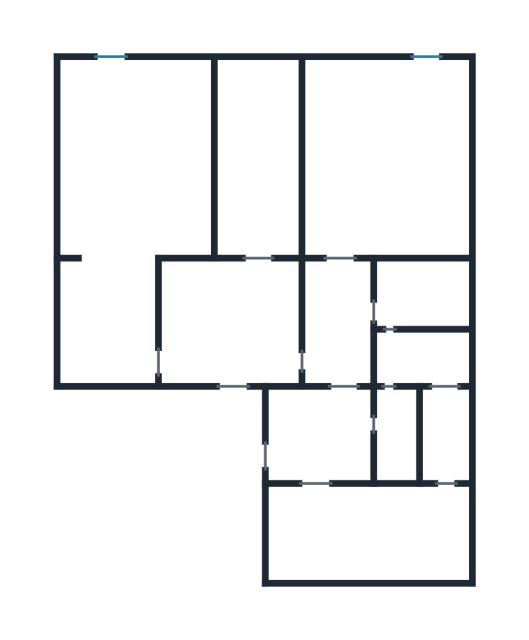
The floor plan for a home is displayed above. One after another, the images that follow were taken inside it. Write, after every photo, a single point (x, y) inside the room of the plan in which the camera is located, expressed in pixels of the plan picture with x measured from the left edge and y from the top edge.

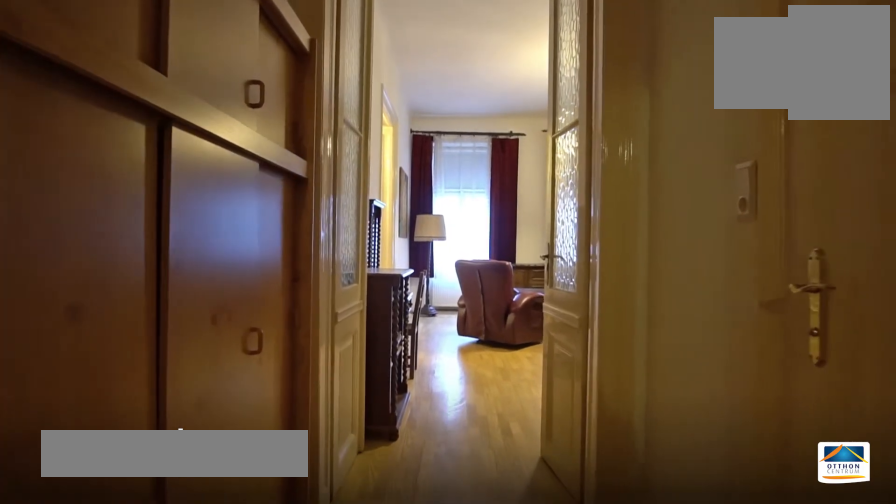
(340, 323)
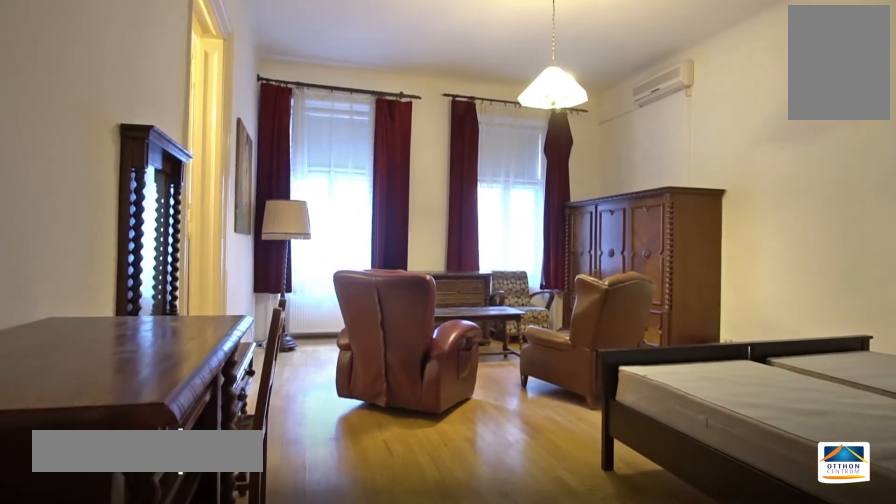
(396, 166)
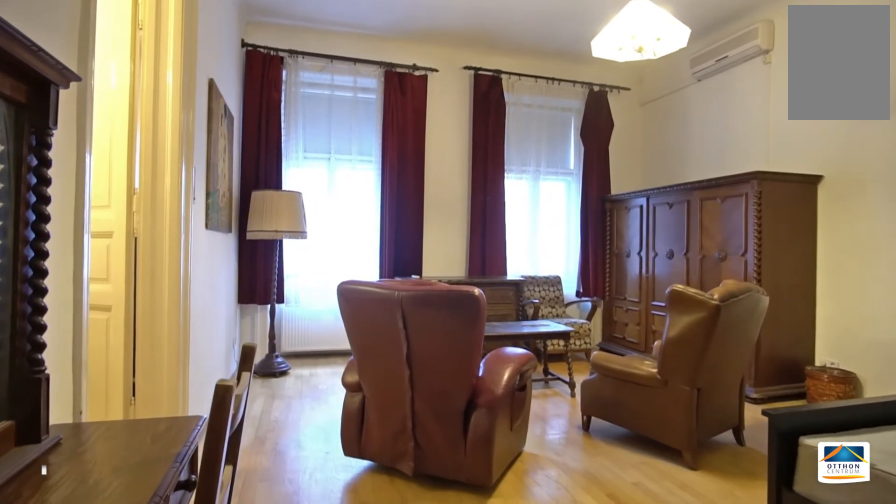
(396, 166)
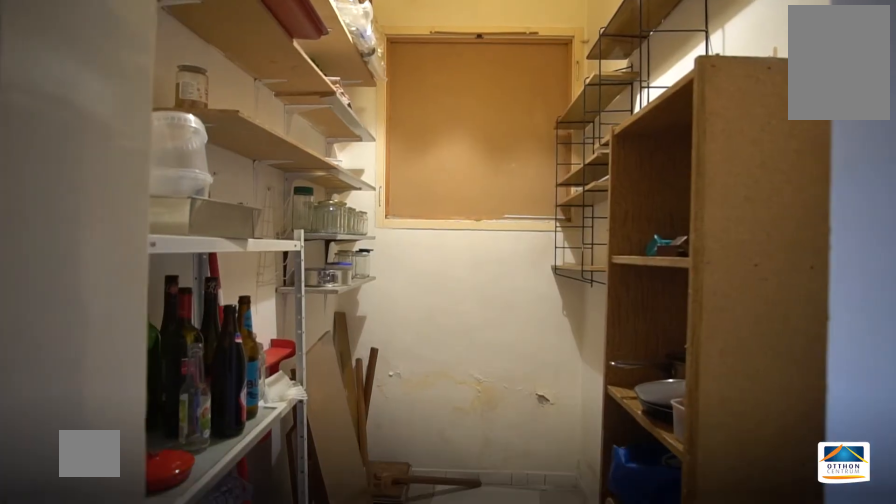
(444, 433)
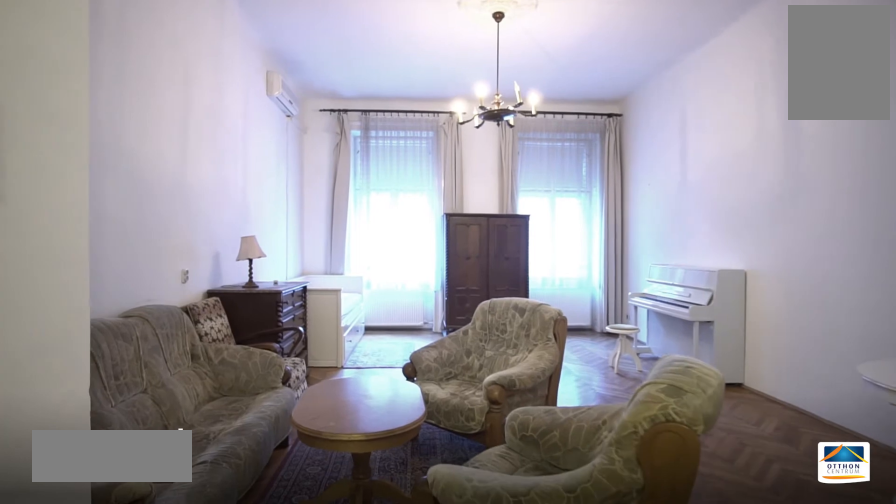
(141, 166)
